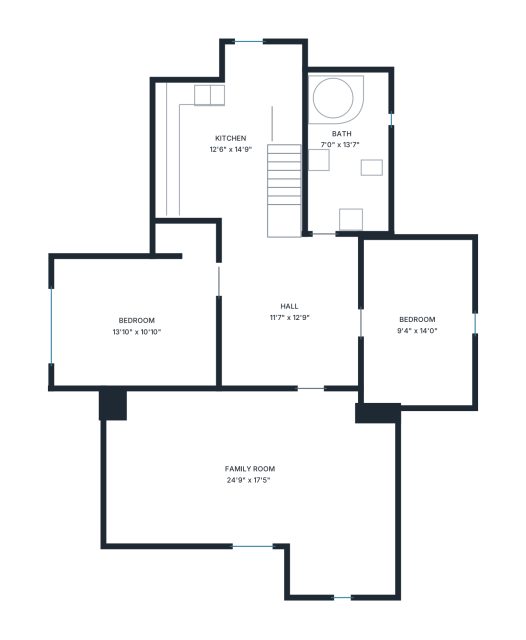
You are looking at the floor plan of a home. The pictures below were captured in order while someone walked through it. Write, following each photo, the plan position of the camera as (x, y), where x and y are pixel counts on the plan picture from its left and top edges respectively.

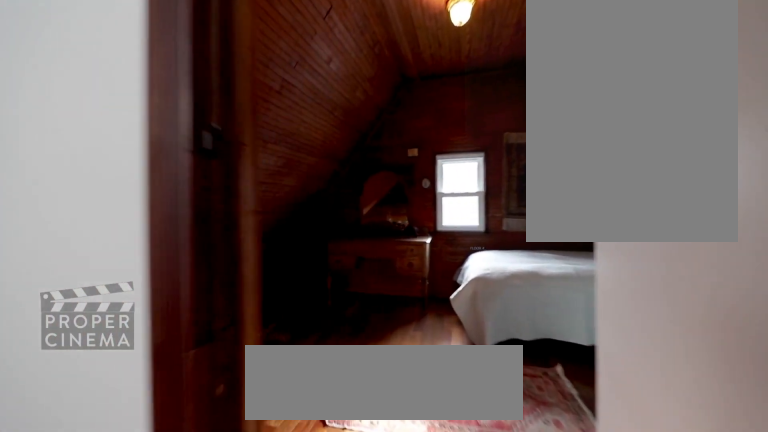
(358, 322)
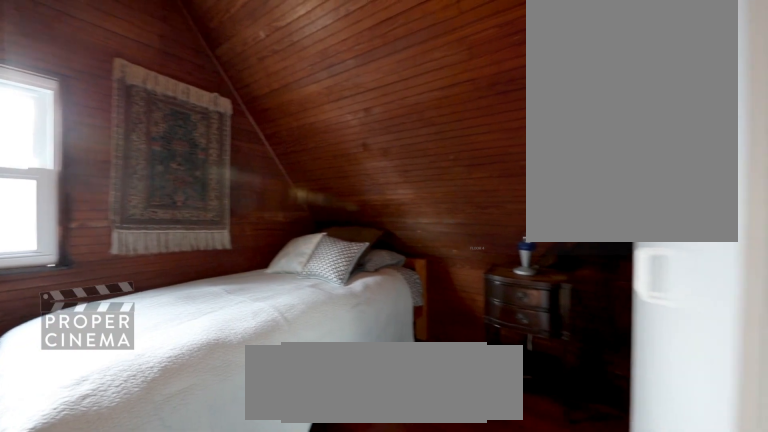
(382, 322)
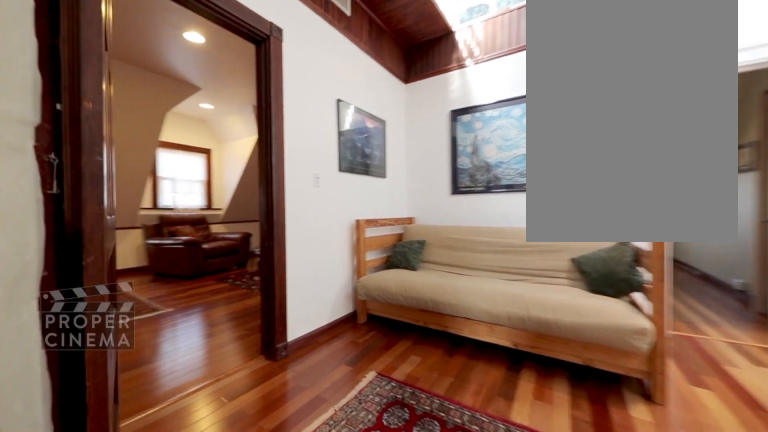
(319, 322)
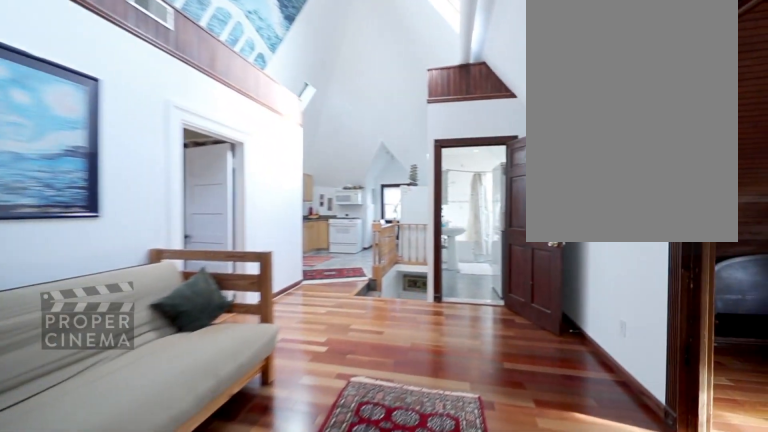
(316, 372)
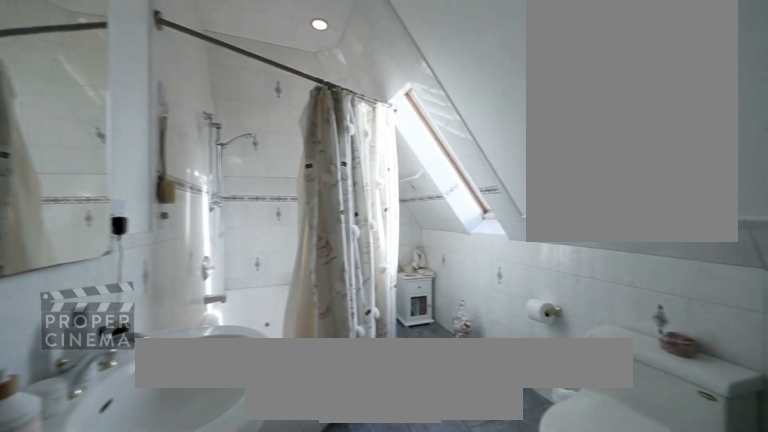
(326, 186)
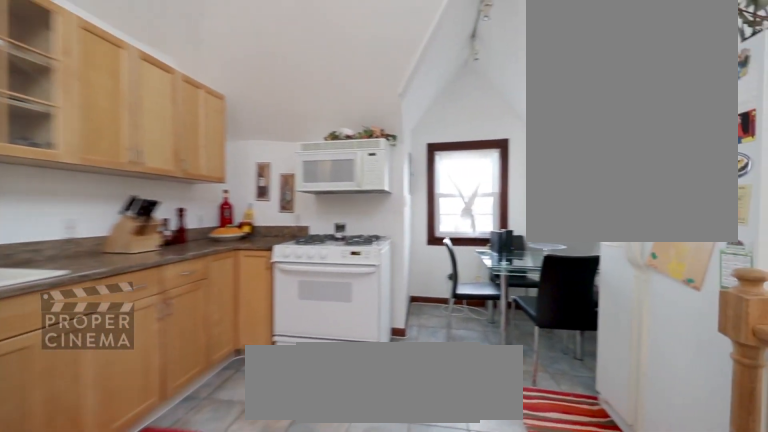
(239, 164)
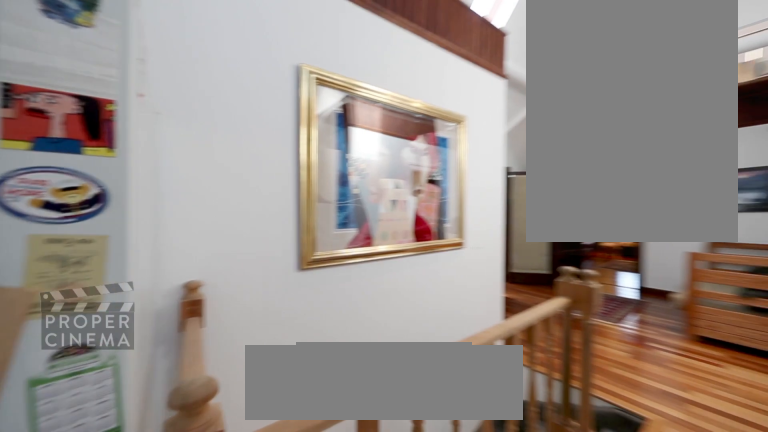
(240, 129)
